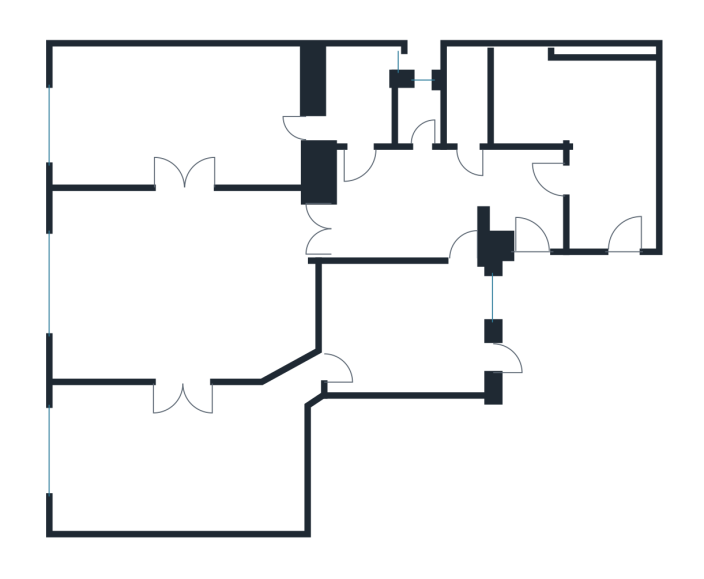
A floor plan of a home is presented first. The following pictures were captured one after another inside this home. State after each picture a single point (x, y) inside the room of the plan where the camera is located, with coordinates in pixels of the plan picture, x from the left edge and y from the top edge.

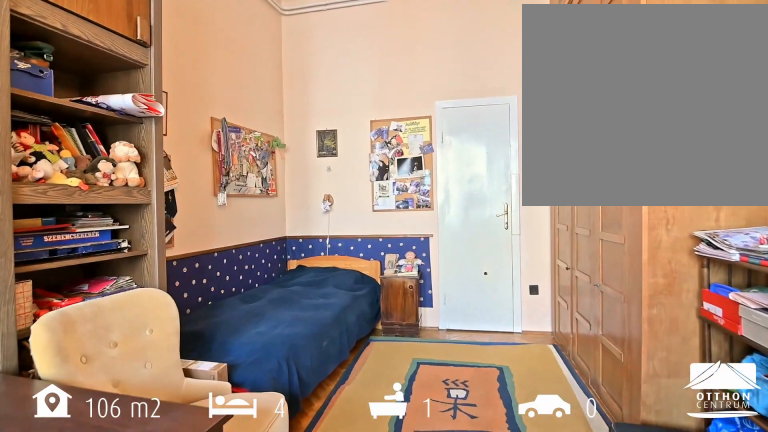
(181, 117)
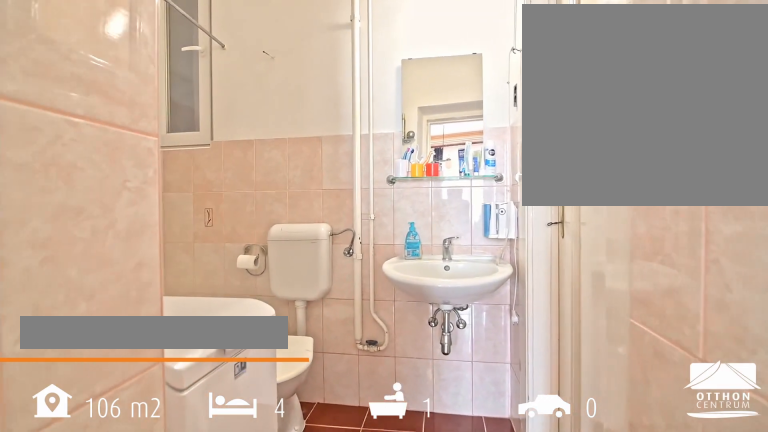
(358, 99)
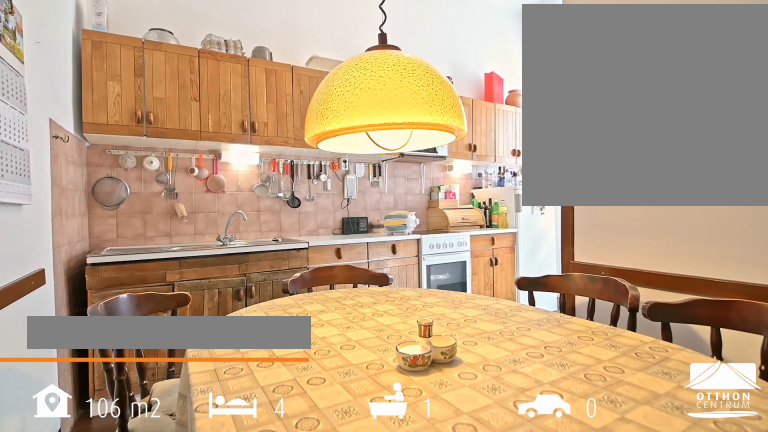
(598, 107)
